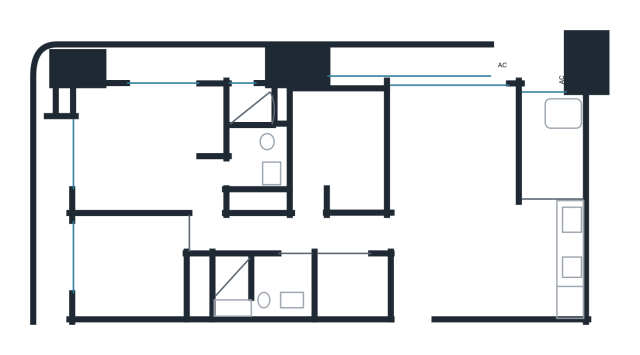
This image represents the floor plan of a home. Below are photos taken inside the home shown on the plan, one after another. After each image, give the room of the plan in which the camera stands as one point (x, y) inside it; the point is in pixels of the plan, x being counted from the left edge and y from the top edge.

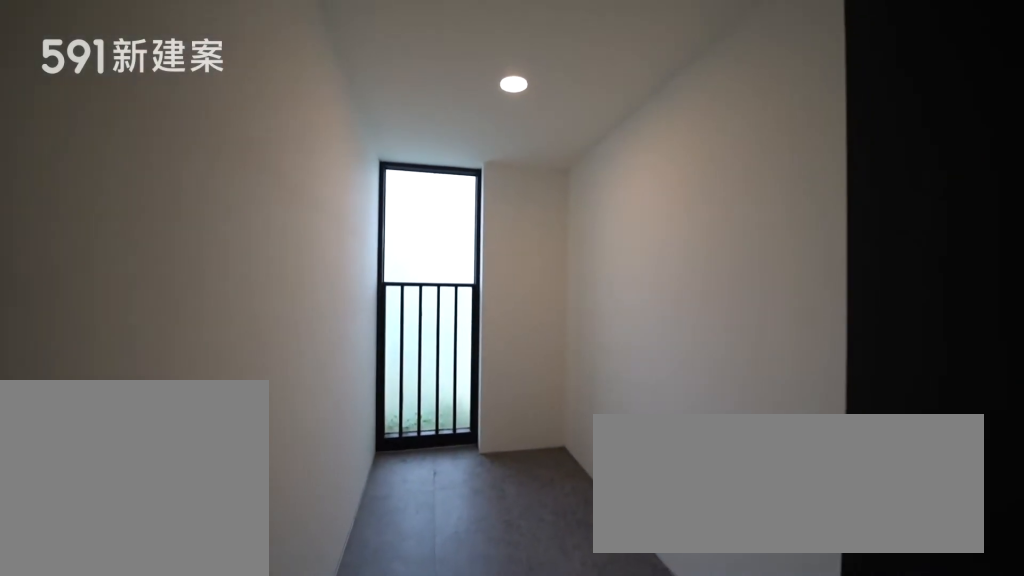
(554, 141)
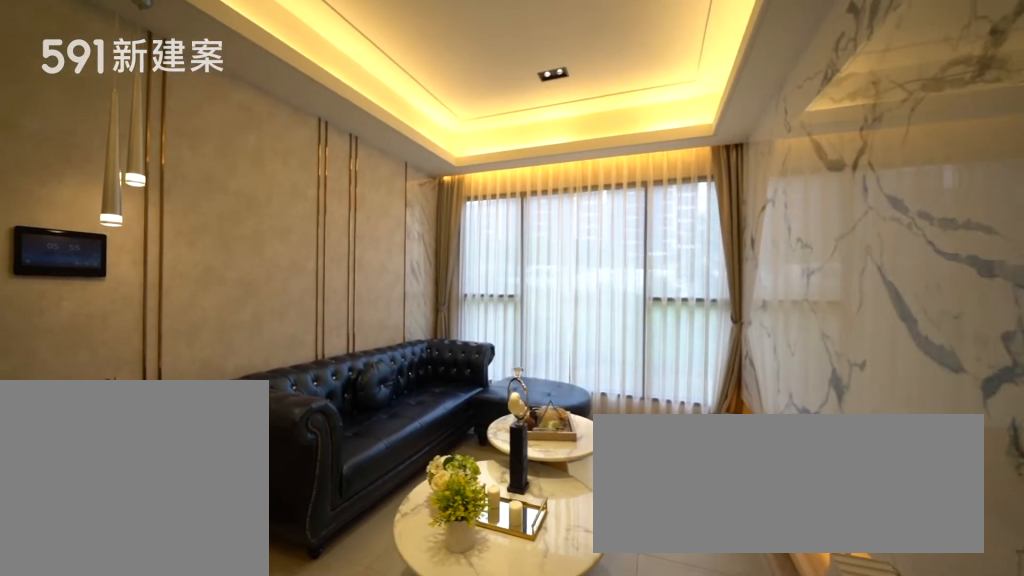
(451, 149)
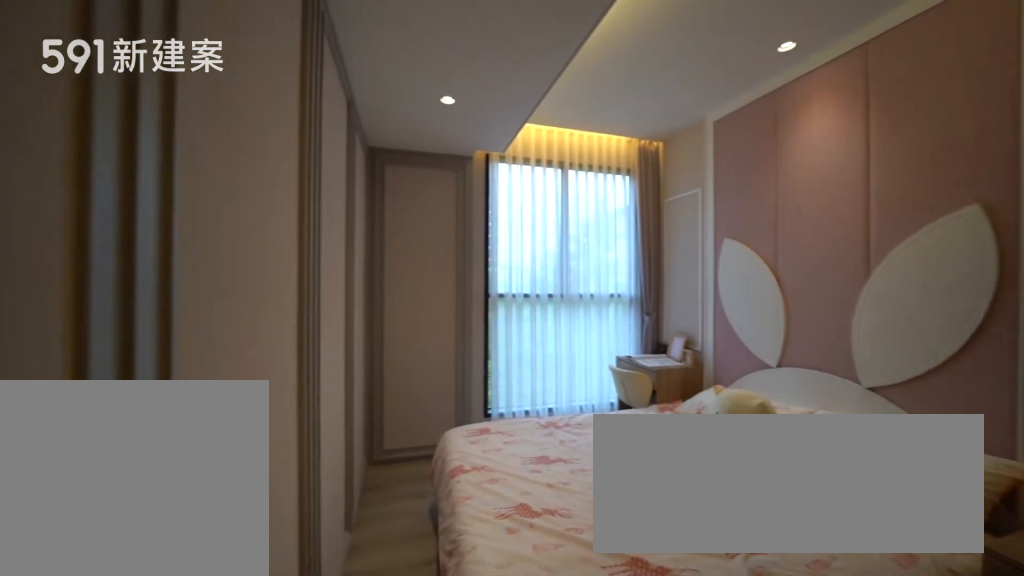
(342, 146)
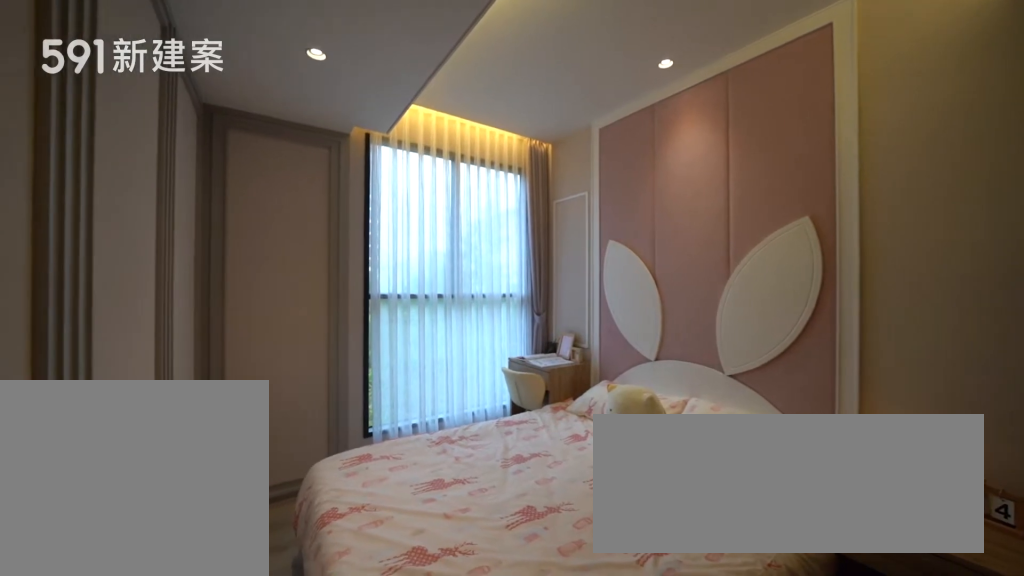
(342, 146)
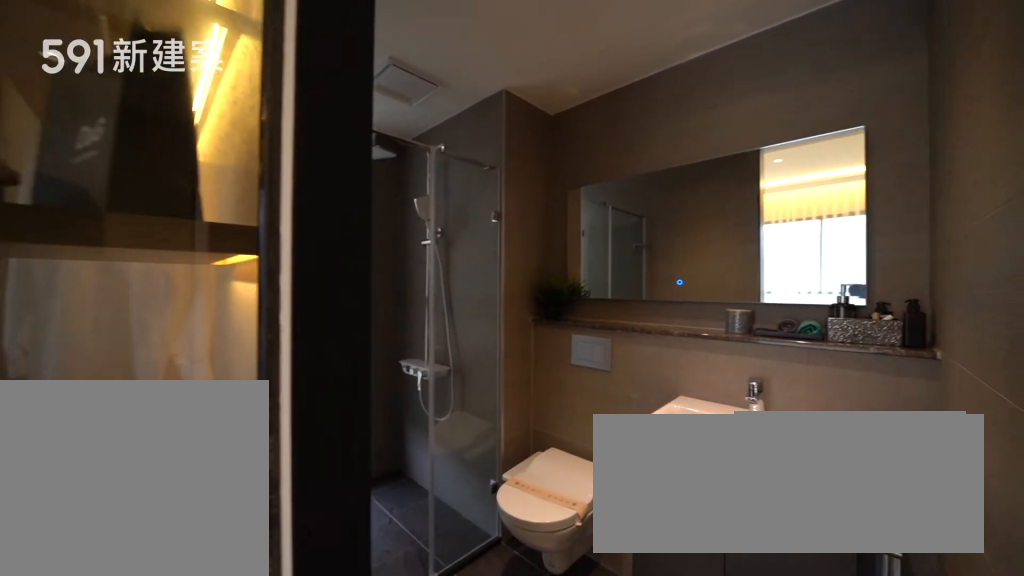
(263, 132)
